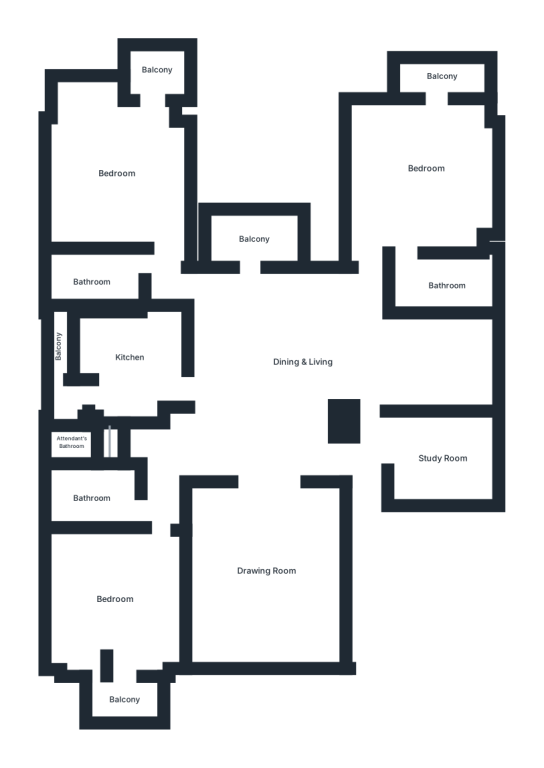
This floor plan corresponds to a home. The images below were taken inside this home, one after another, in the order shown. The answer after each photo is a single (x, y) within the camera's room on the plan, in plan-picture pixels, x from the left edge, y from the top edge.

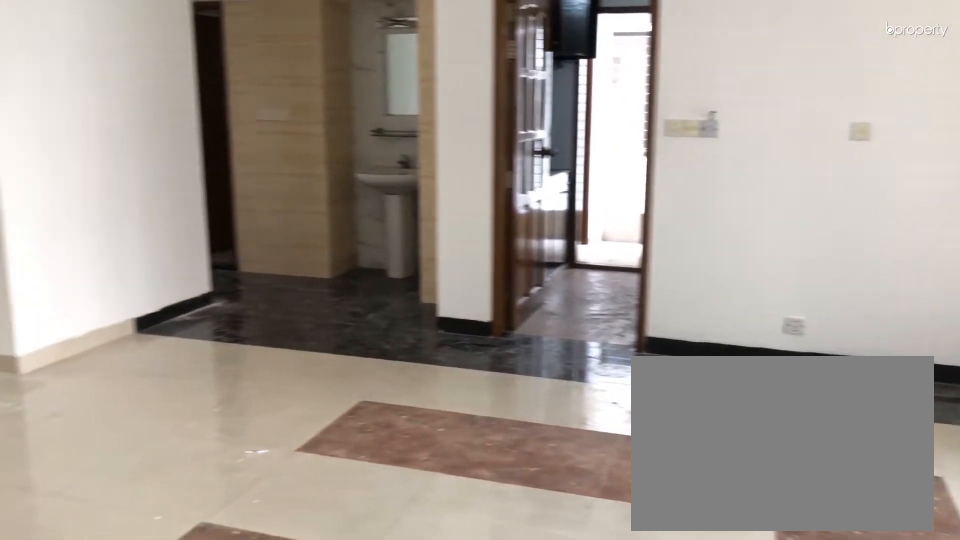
(336, 367)
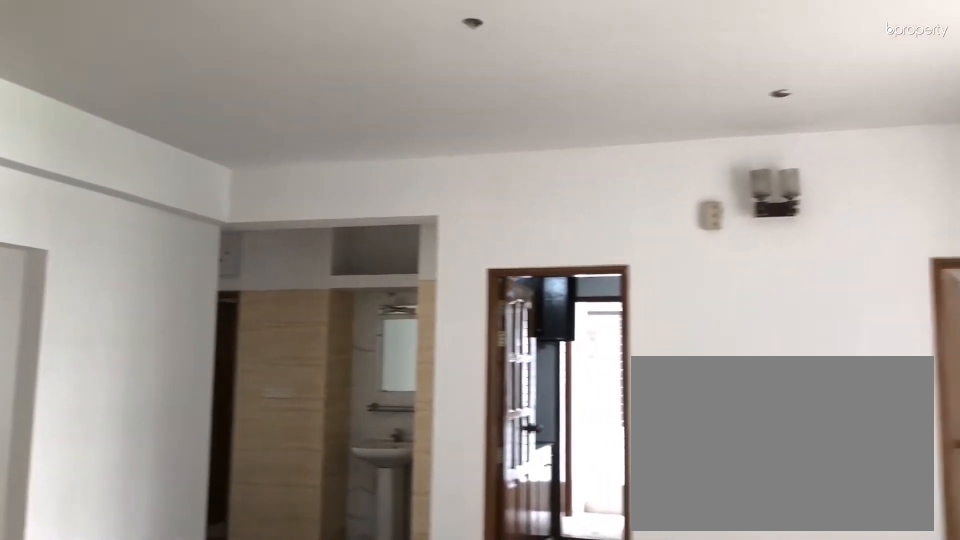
(336, 367)
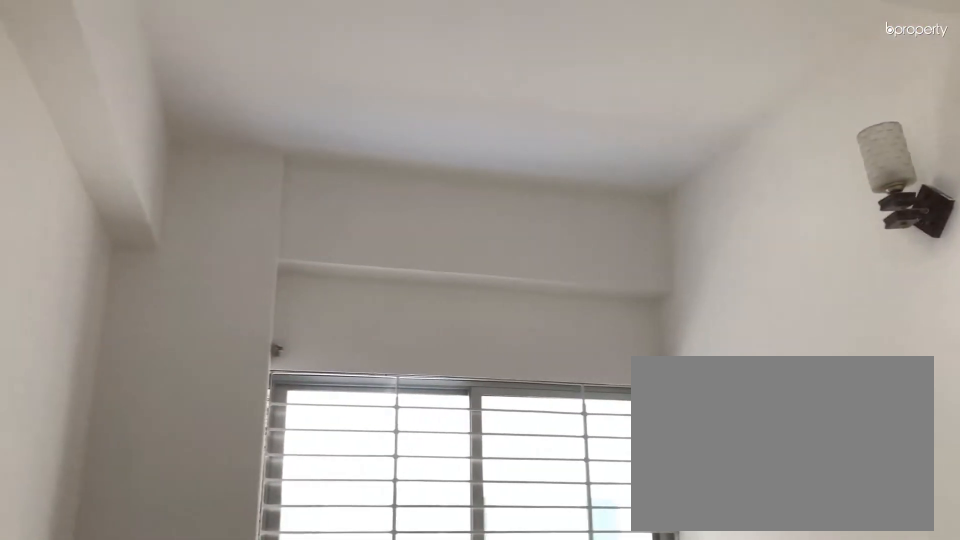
(436, 453)
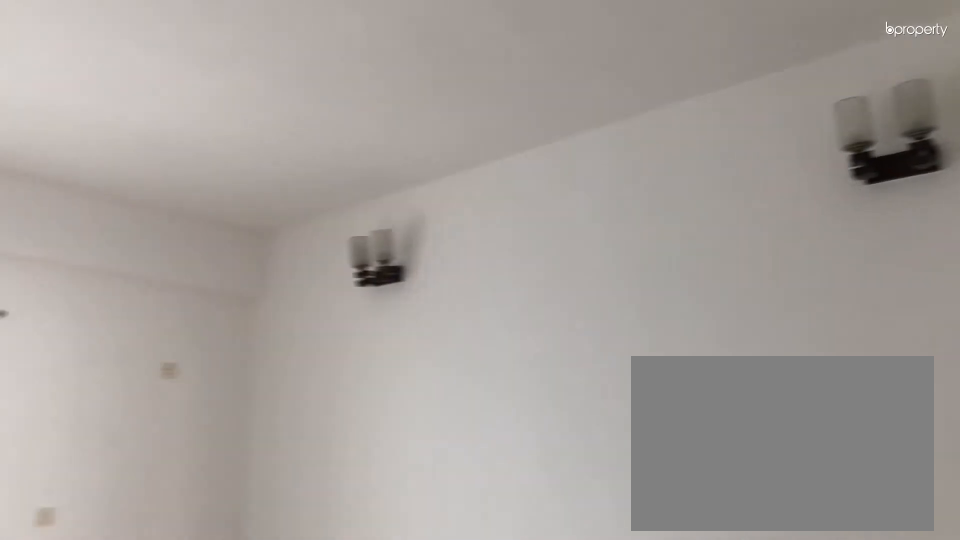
(263, 565)
